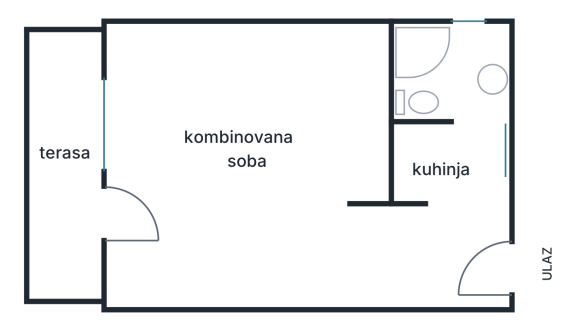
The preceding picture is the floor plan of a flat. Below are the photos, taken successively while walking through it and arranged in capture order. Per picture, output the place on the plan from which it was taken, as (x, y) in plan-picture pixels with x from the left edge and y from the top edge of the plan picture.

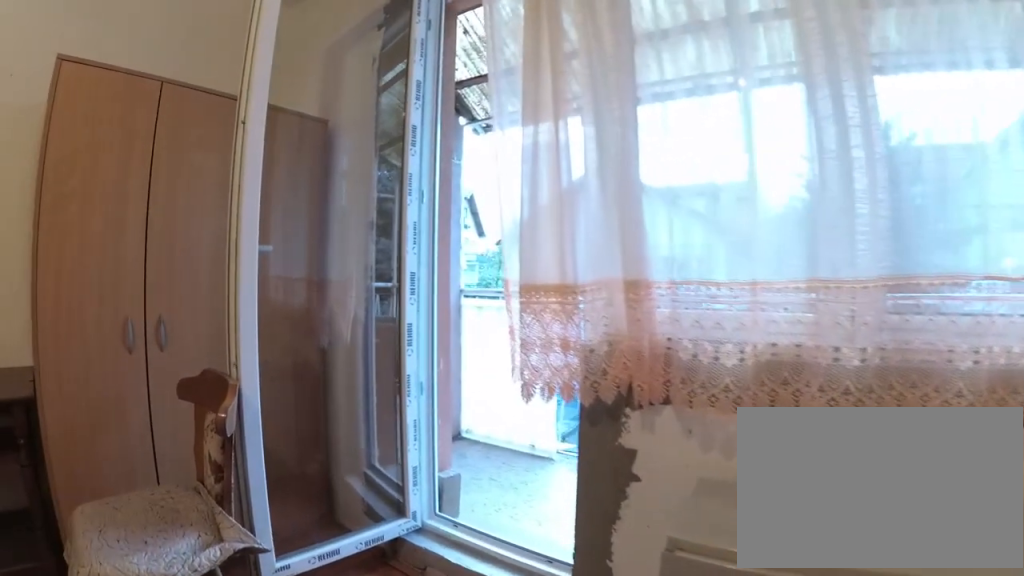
(197, 169)
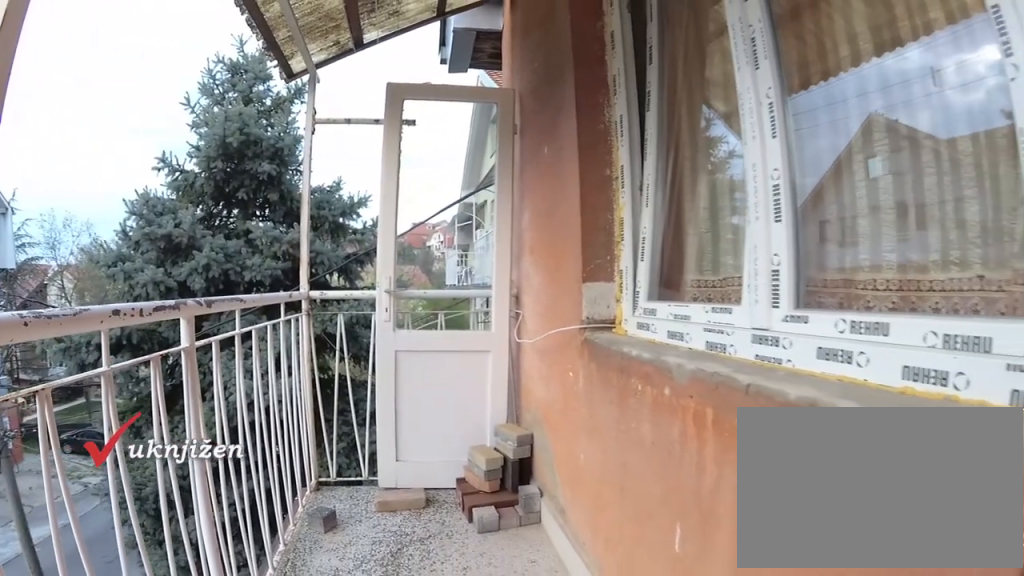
(58, 217)
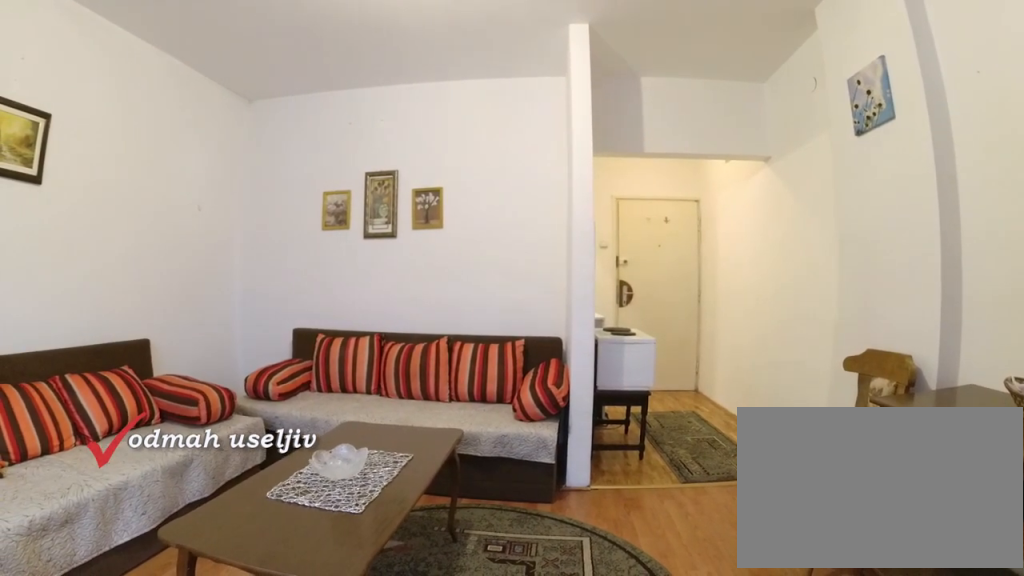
(127, 220)
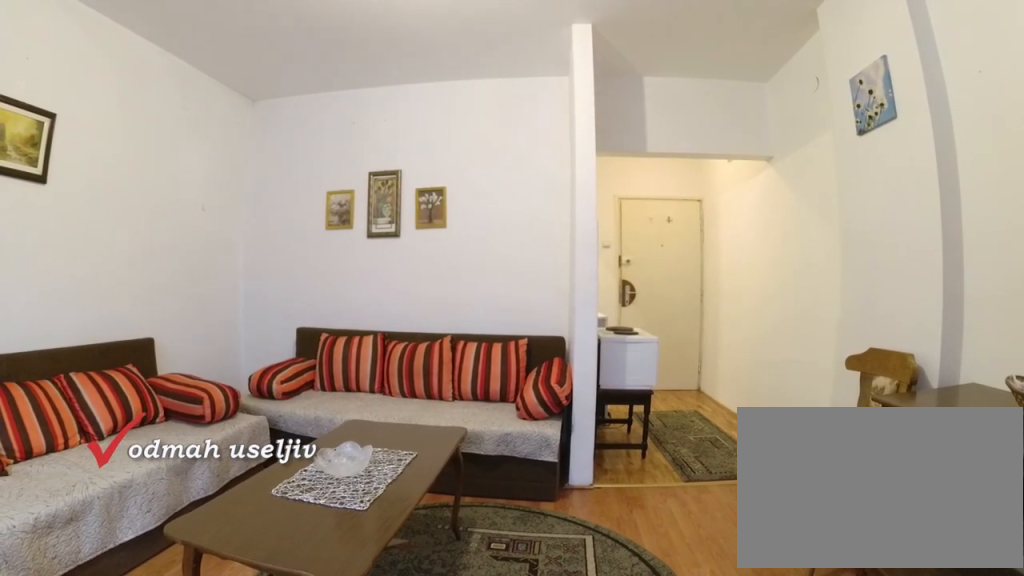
(127, 220)
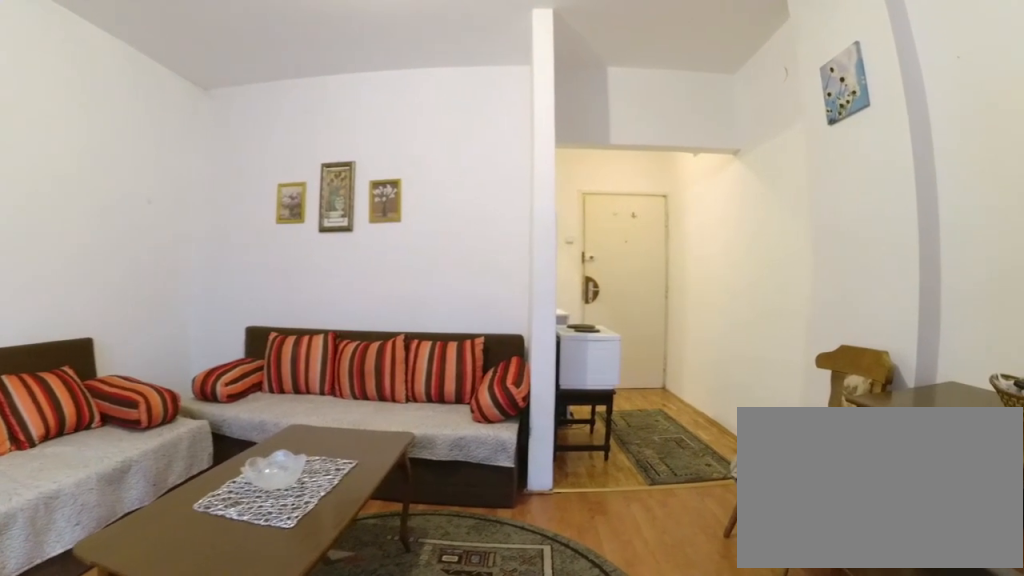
(135, 217)
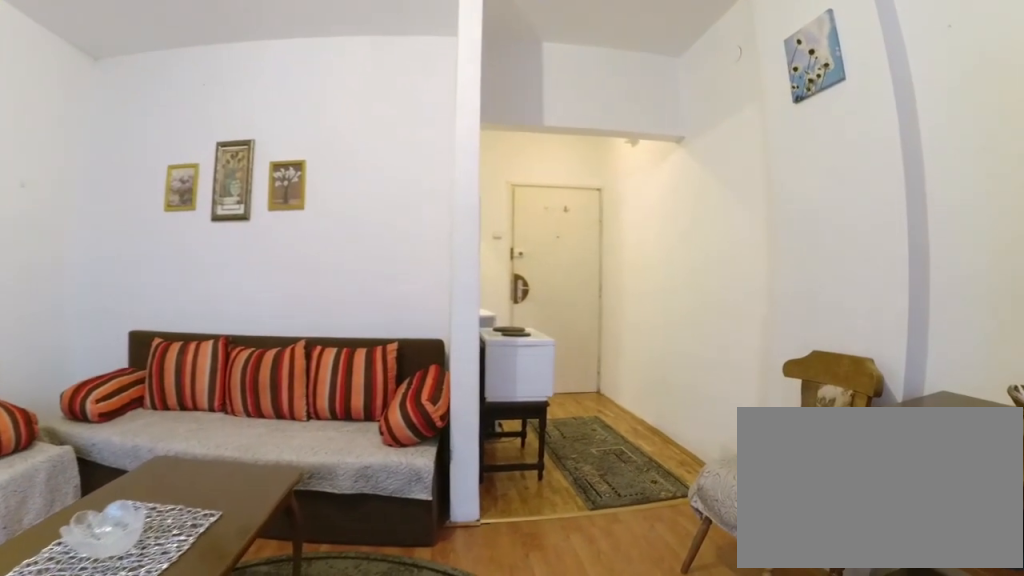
(179, 217)
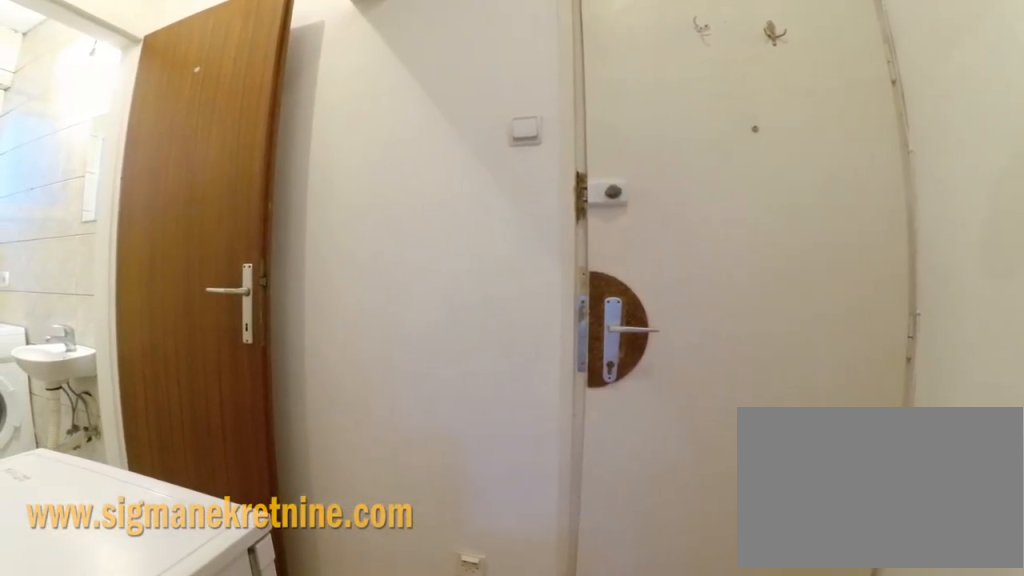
(415, 241)
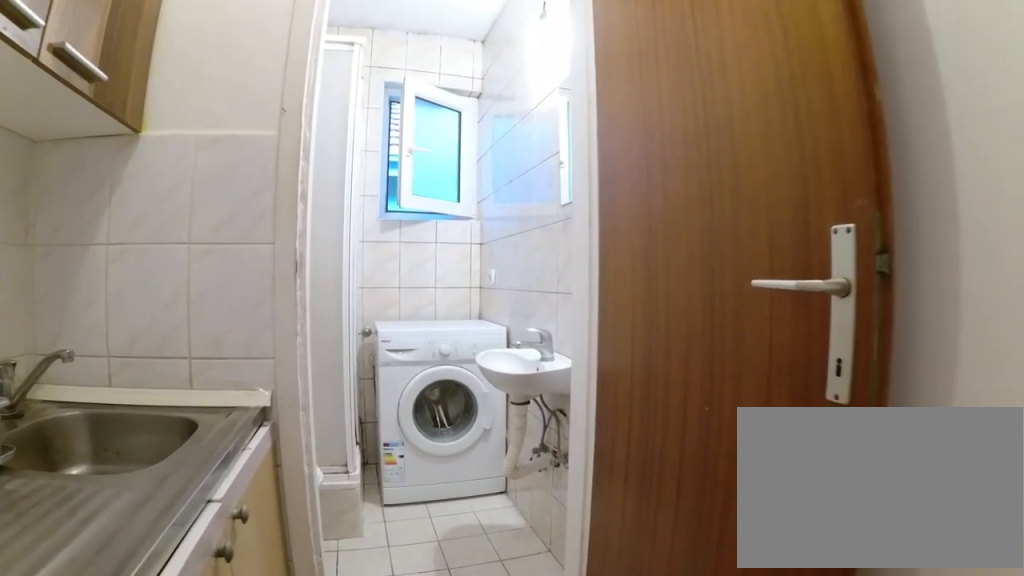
(457, 188)
